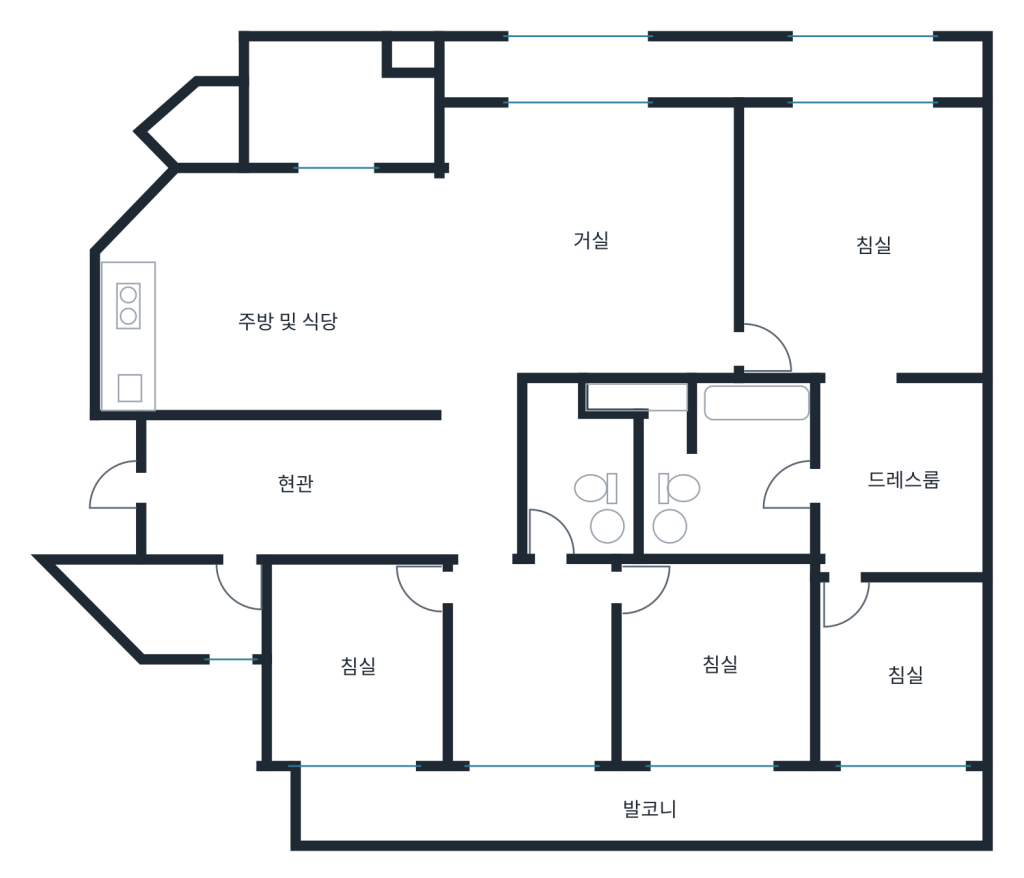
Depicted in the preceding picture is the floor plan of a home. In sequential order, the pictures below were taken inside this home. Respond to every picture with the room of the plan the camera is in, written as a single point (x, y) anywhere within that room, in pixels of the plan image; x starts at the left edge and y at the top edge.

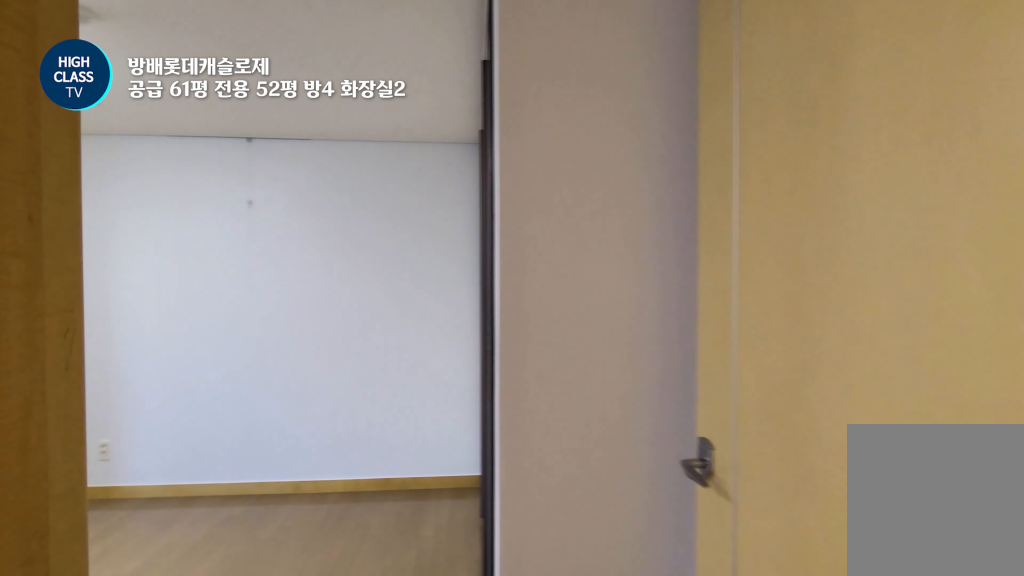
(532, 665)
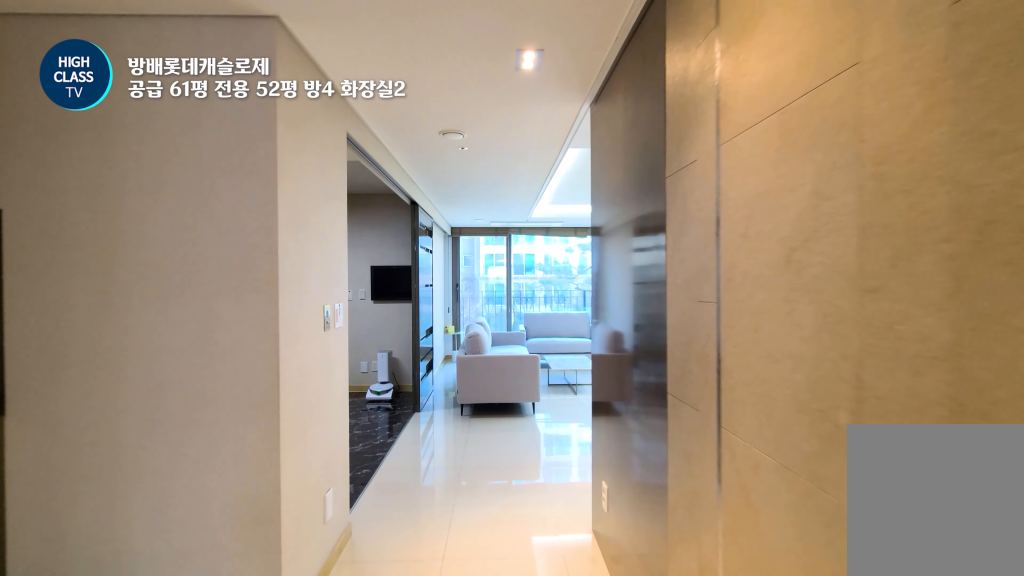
(479, 466)
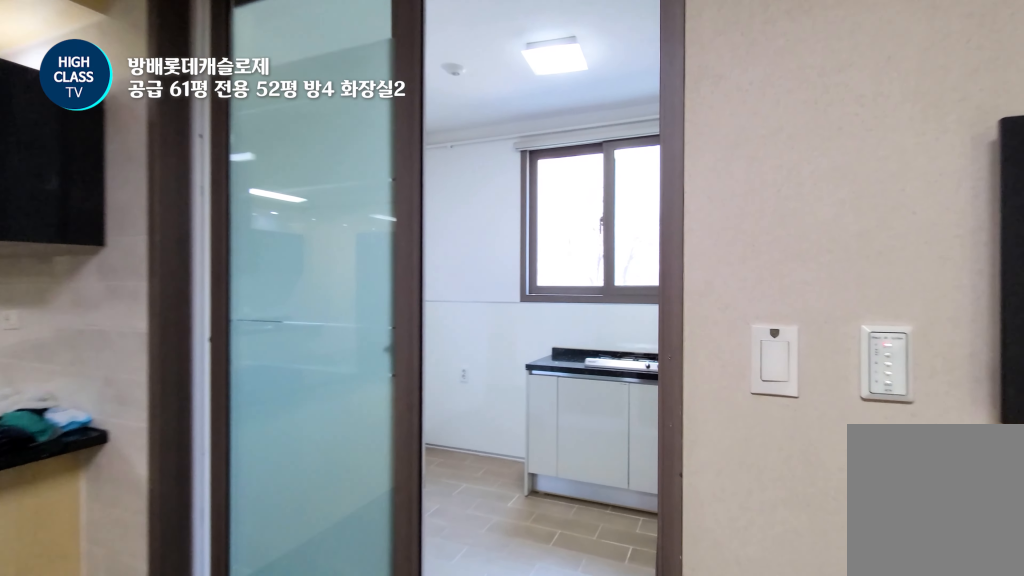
(279, 288)
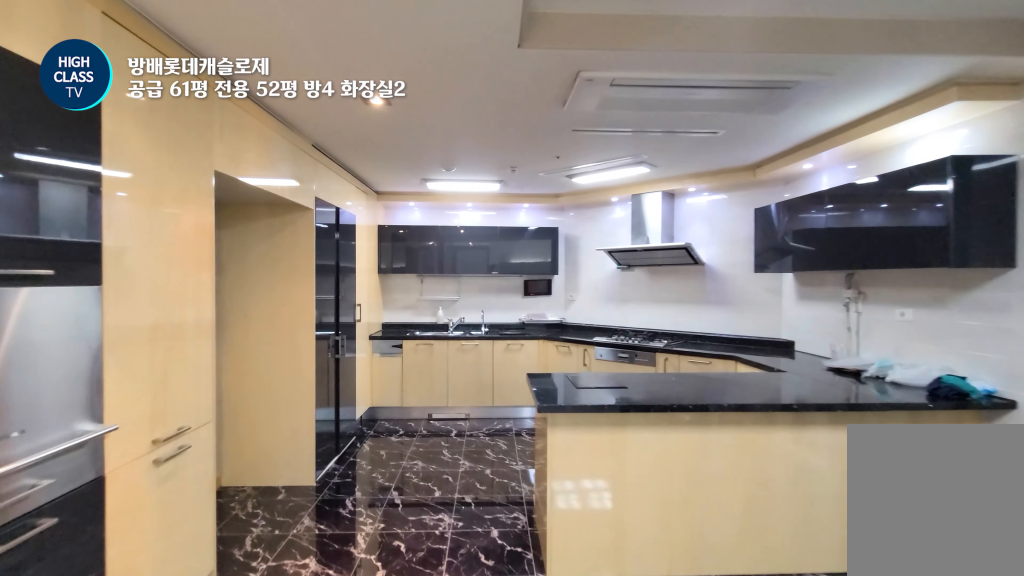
(279, 288)
